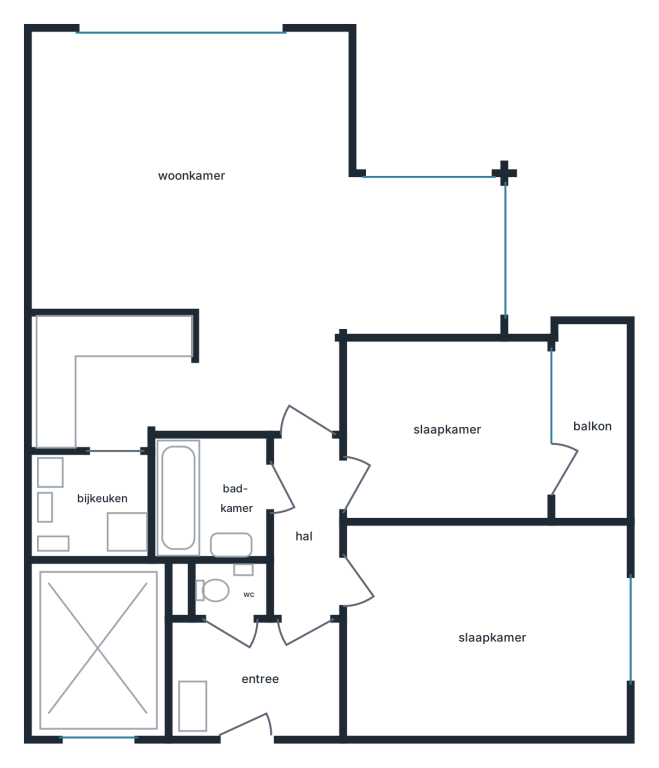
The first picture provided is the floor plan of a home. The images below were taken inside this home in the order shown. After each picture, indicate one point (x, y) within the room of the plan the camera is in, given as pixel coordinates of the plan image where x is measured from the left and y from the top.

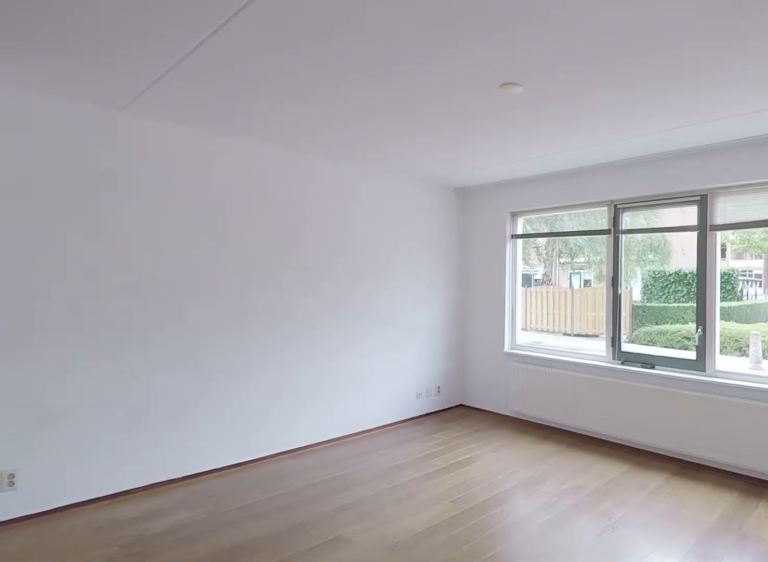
(182, 81)
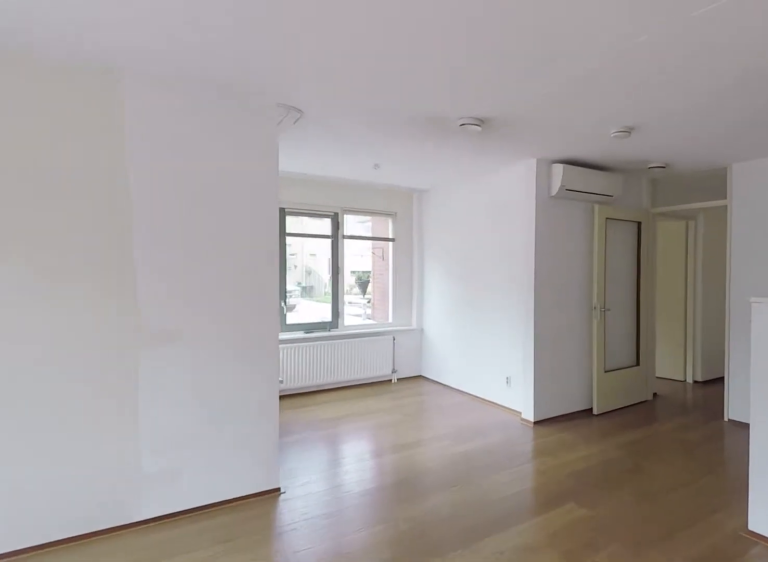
(244, 200)
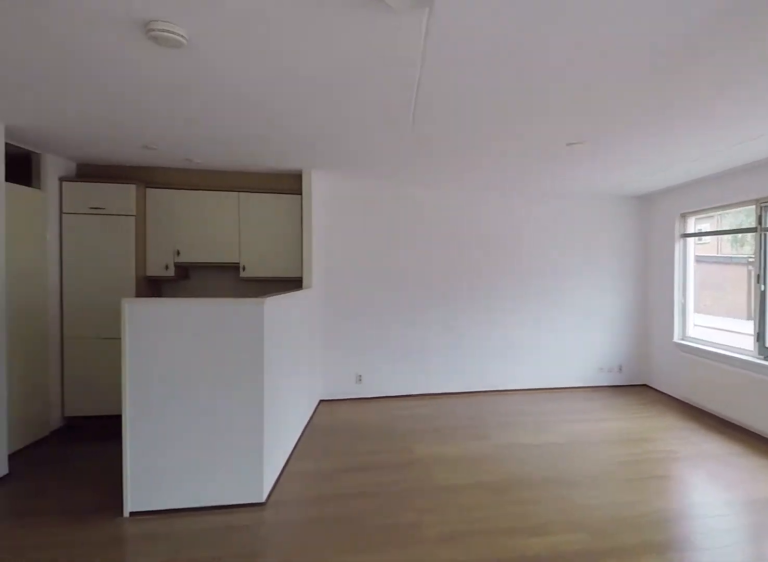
(243, 202)
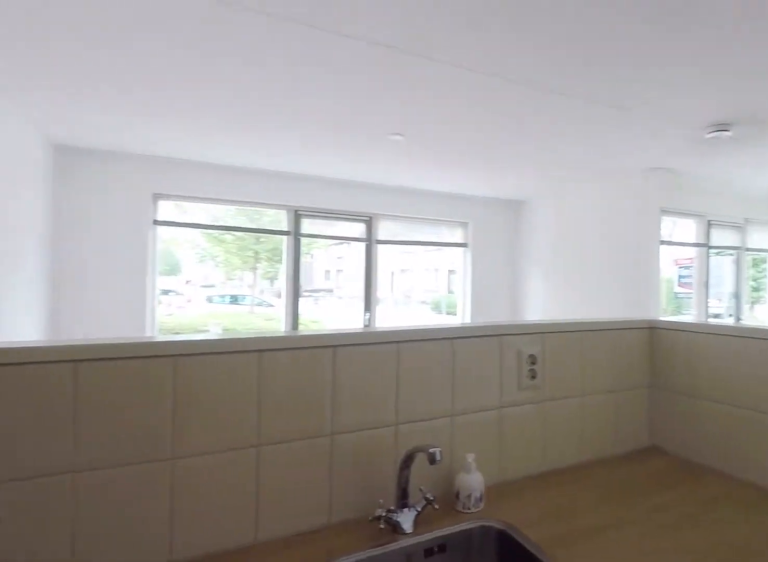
(90, 362)
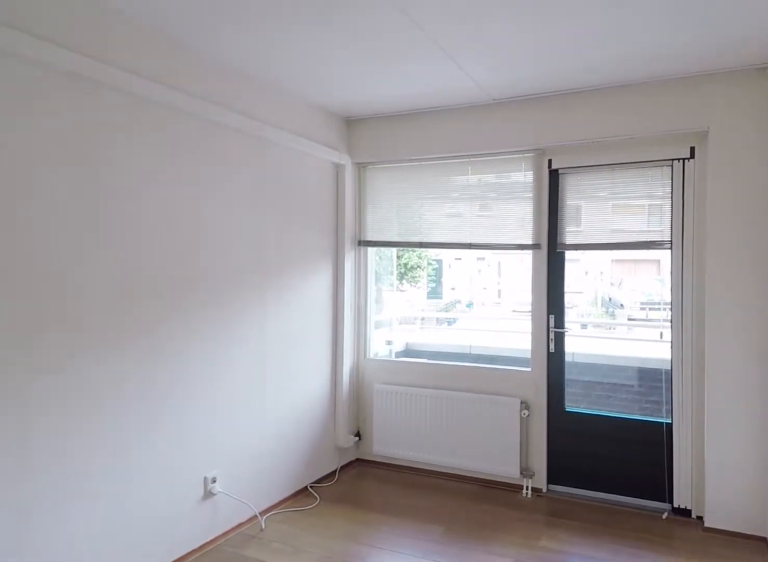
(445, 431)
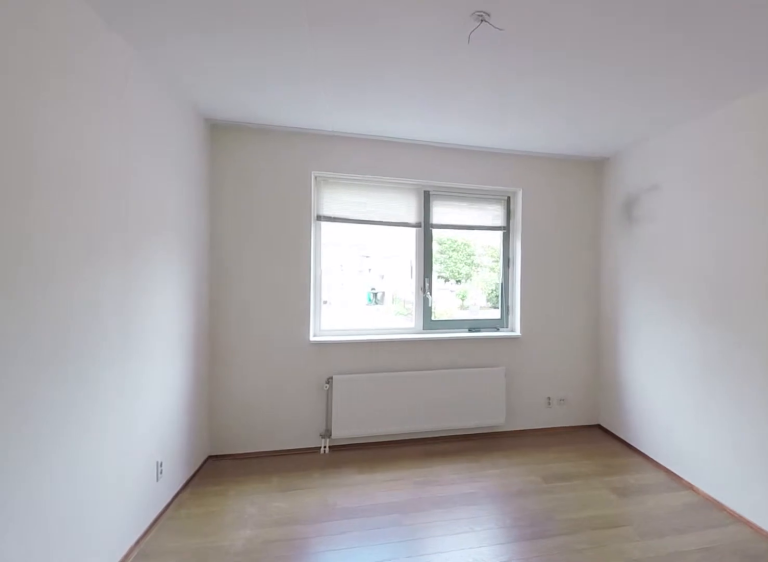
(486, 630)
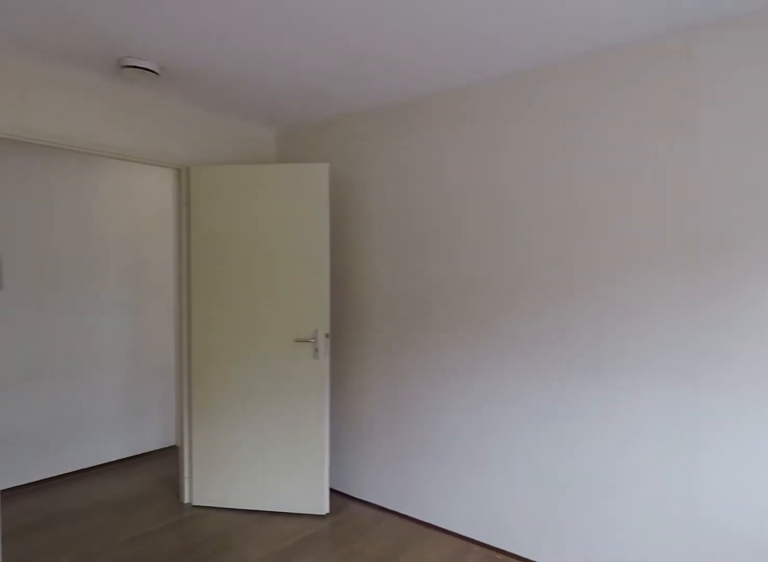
(486, 630)
